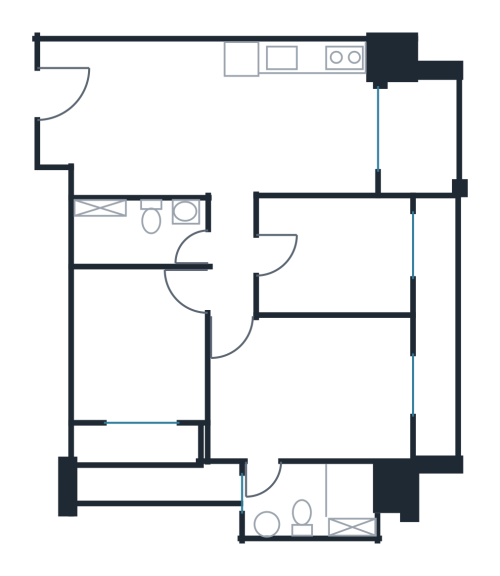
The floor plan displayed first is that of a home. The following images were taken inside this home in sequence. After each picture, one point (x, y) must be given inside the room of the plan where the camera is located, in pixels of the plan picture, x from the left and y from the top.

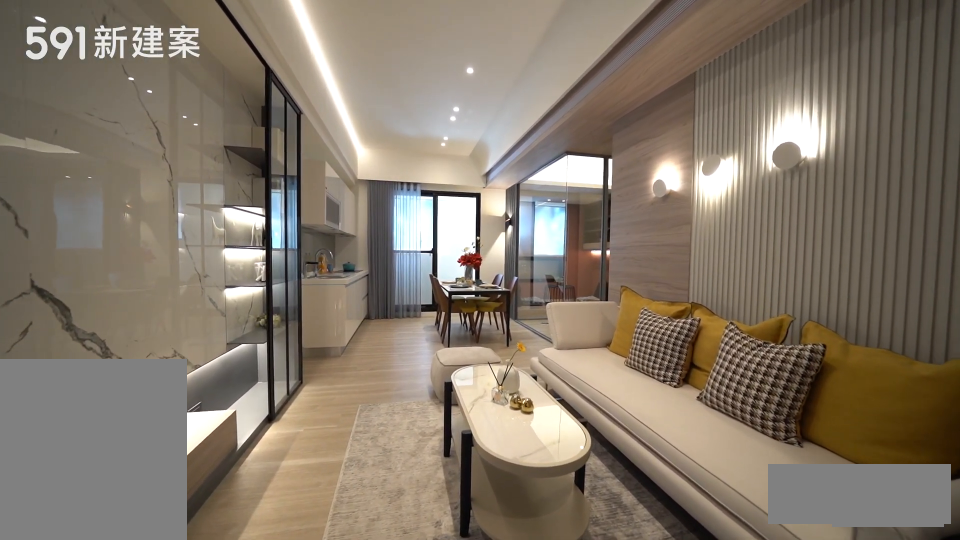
(128, 113)
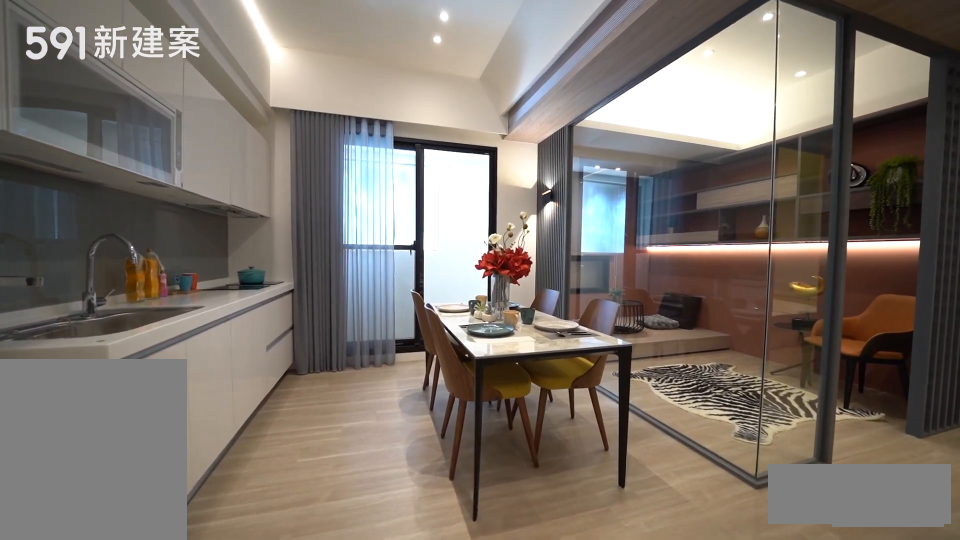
(313, 145)
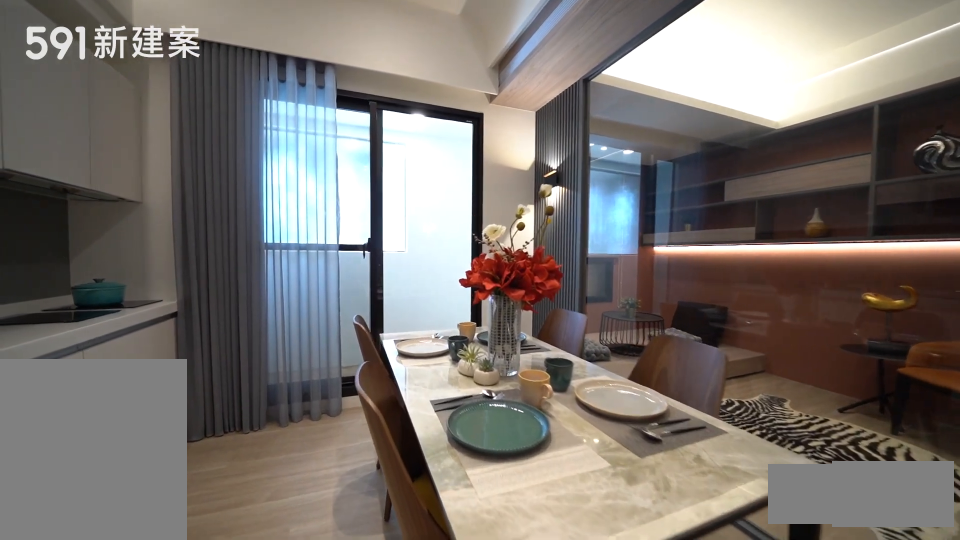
(313, 145)
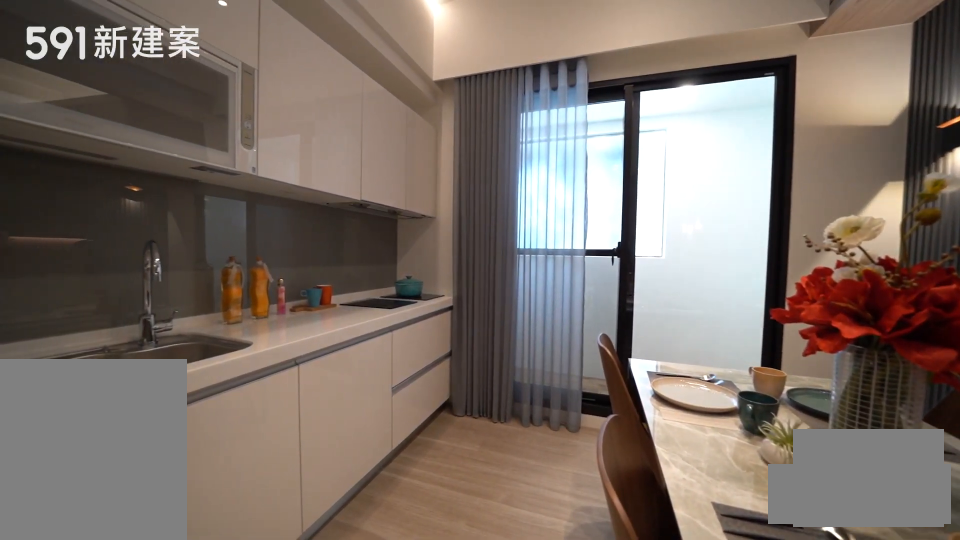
(296, 74)
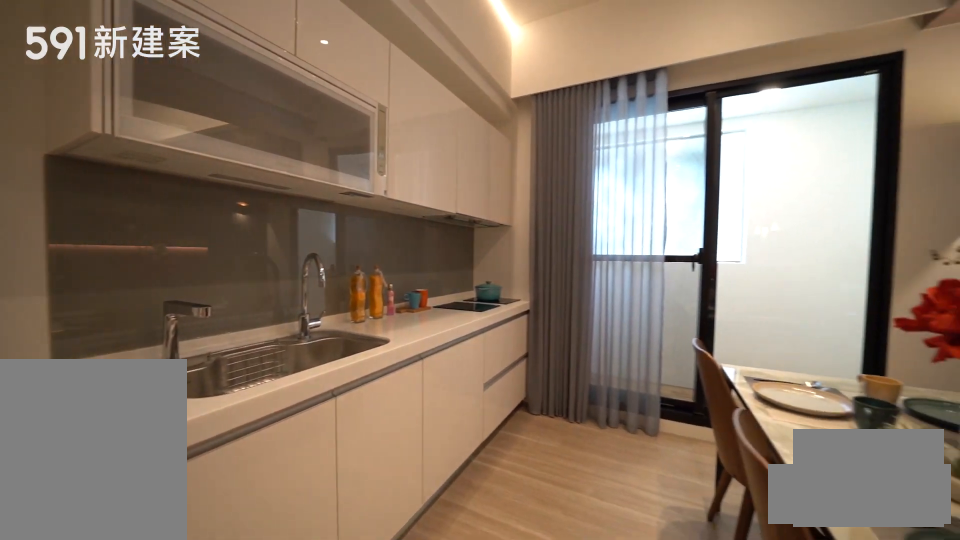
(296, 74)
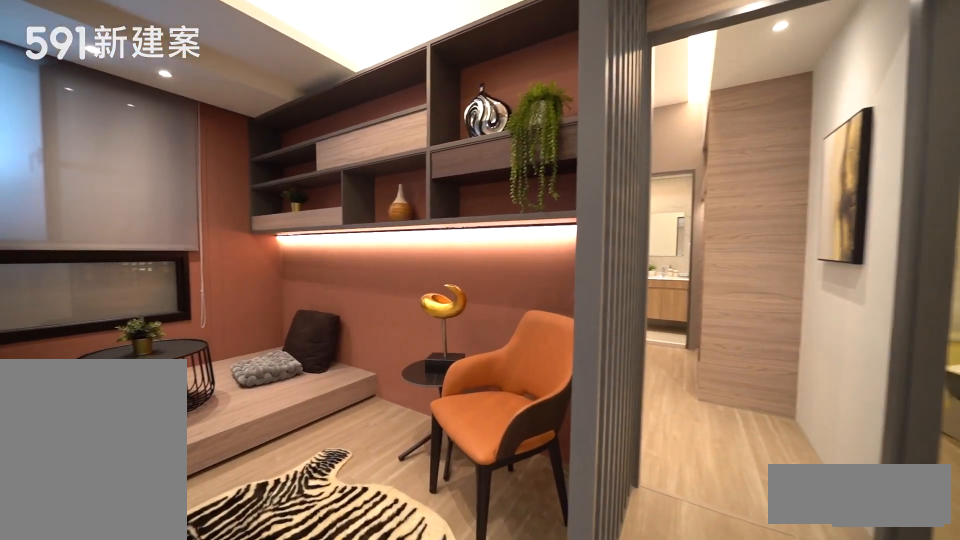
(336, 255)
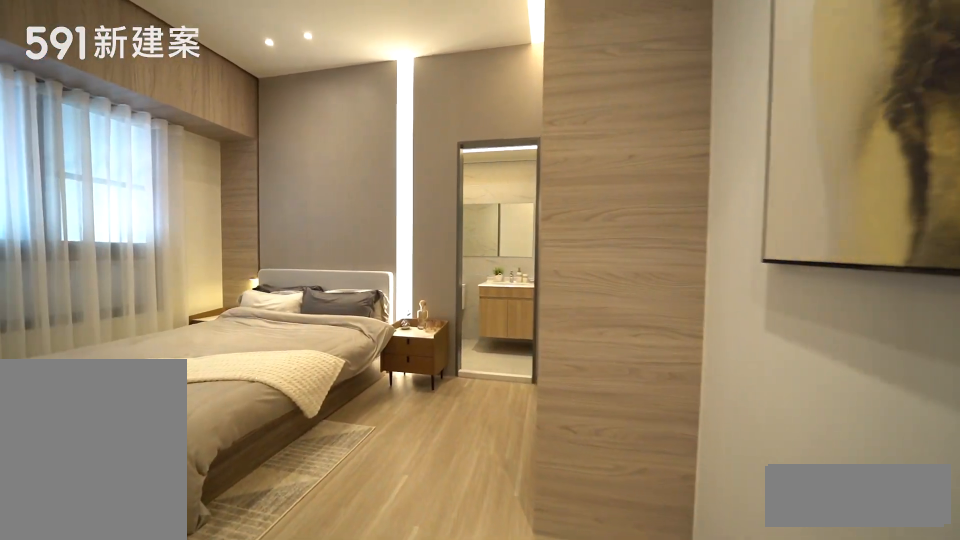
(313, 387)
